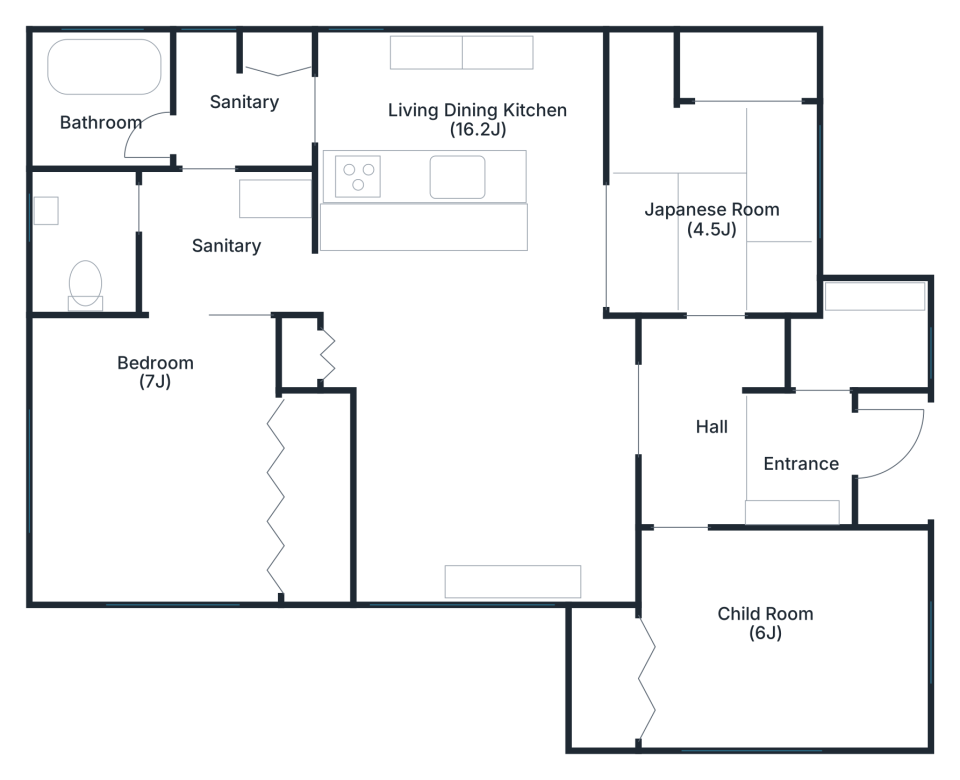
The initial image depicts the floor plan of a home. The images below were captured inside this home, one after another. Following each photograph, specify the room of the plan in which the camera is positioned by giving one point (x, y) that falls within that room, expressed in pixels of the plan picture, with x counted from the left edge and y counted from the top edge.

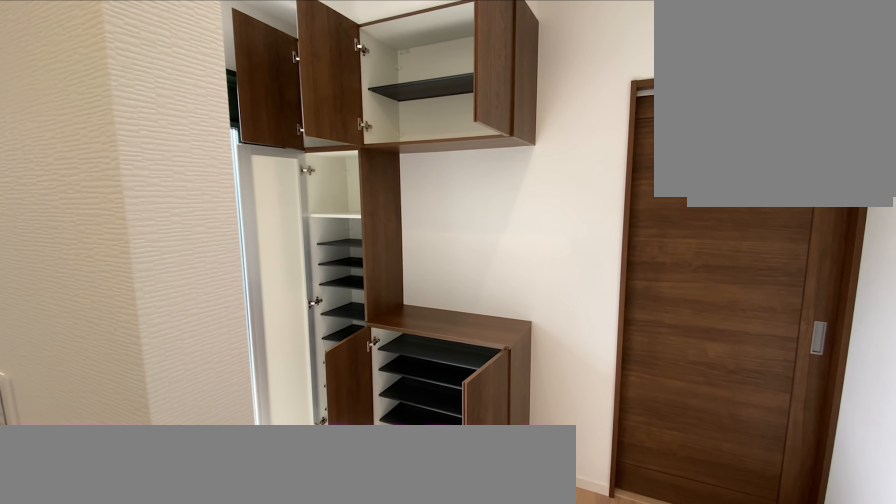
(796, 451)
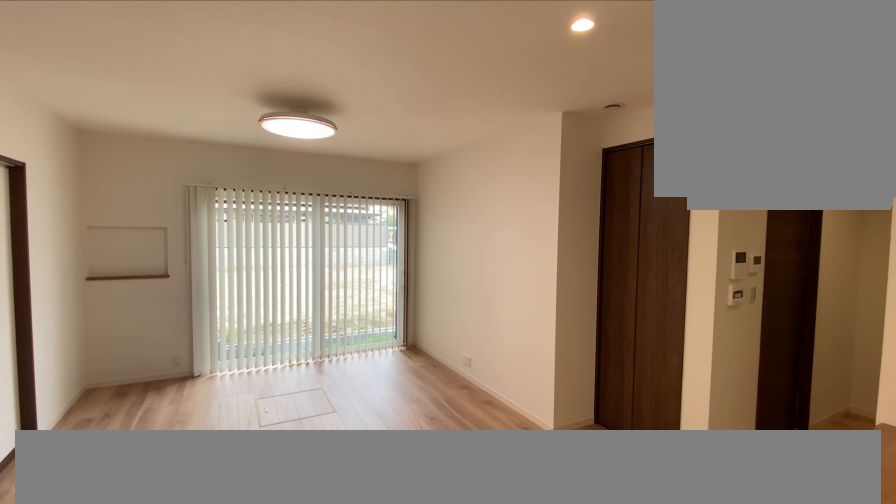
(483, 405)
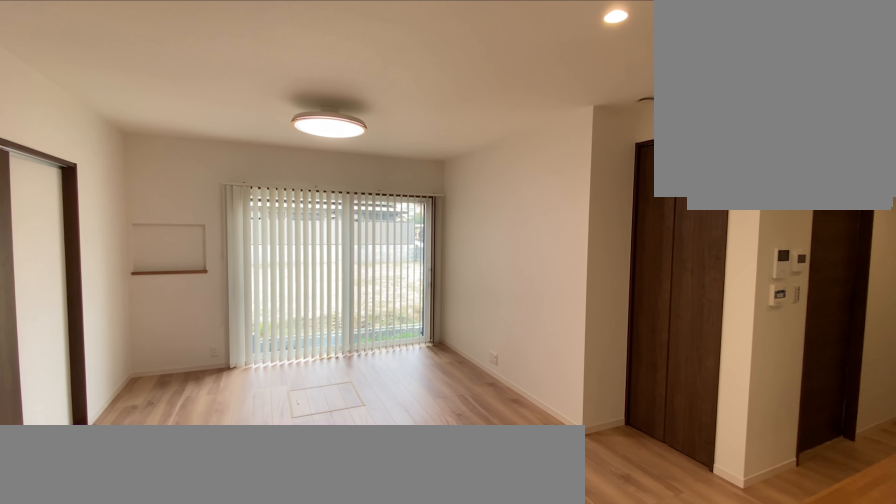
(483, 405)
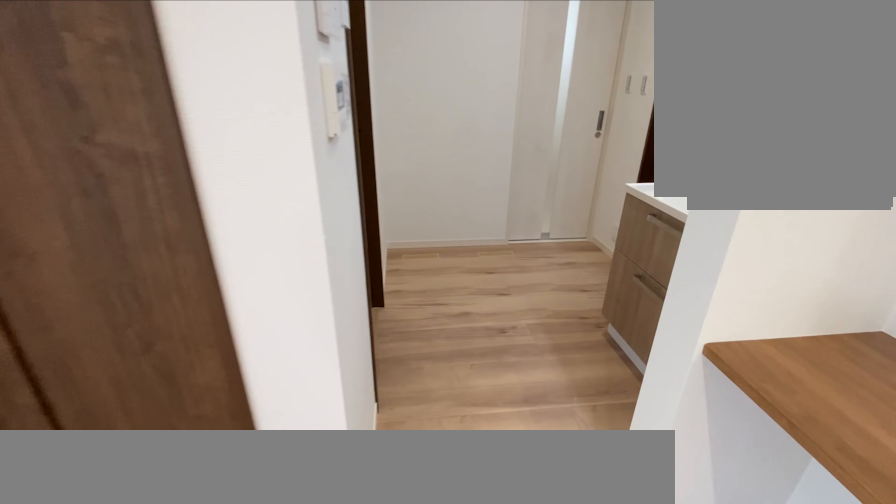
(211, 251)
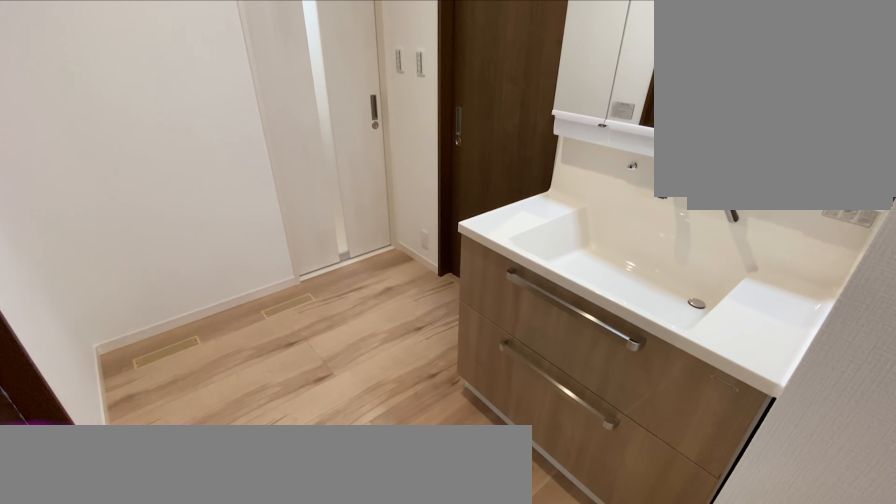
(212, 252)
